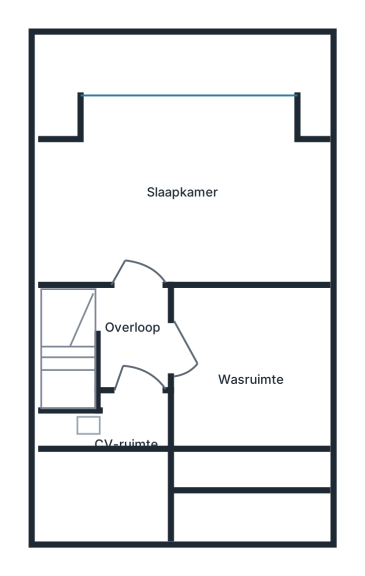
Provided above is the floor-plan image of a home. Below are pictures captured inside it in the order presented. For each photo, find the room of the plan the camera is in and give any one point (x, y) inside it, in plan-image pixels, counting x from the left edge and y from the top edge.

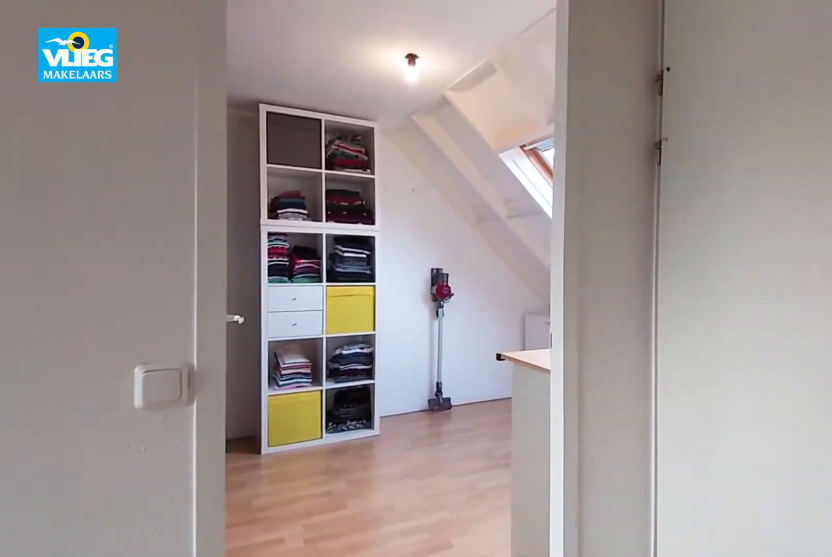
(132, 338)
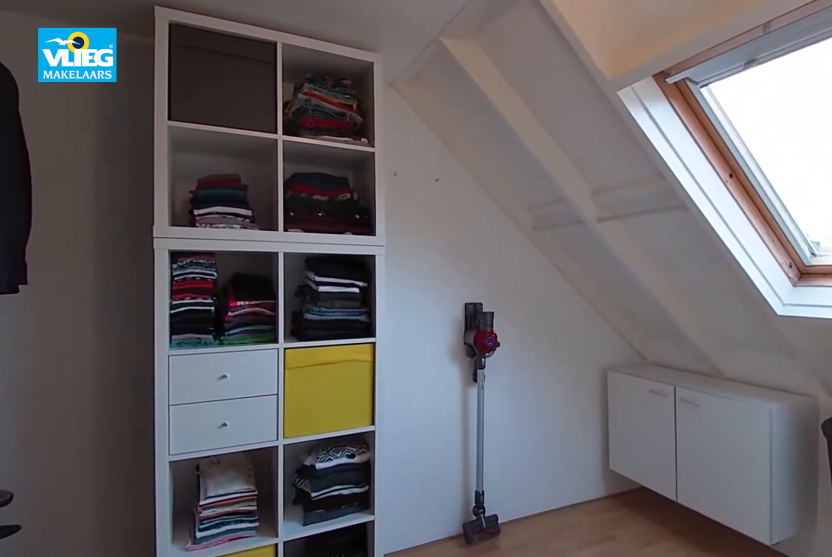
(248, 373)
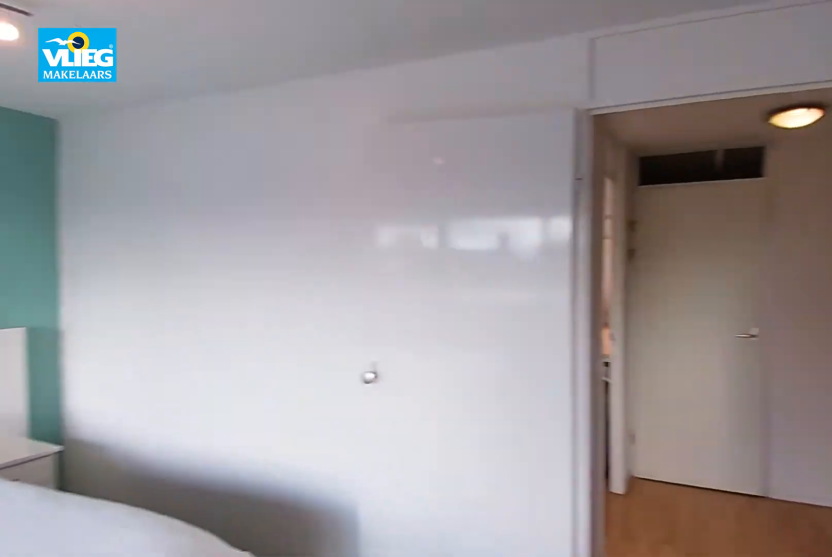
(108, 200)
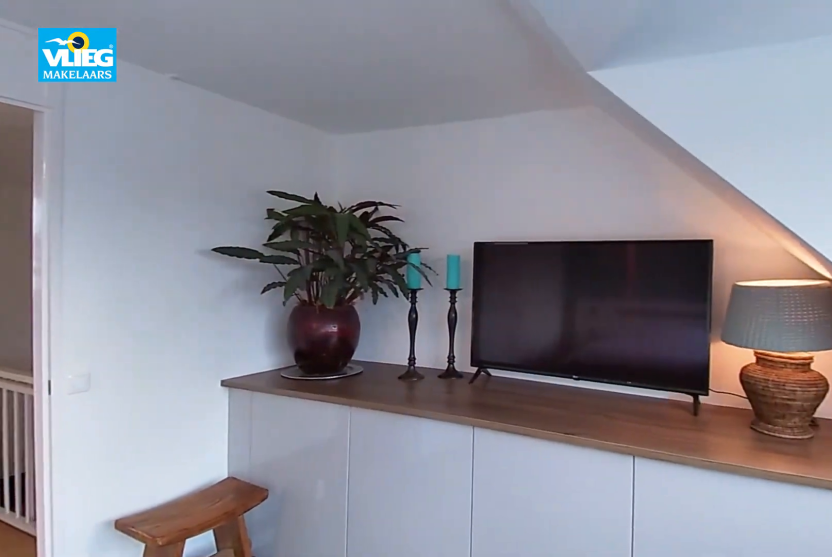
(108, 200)
